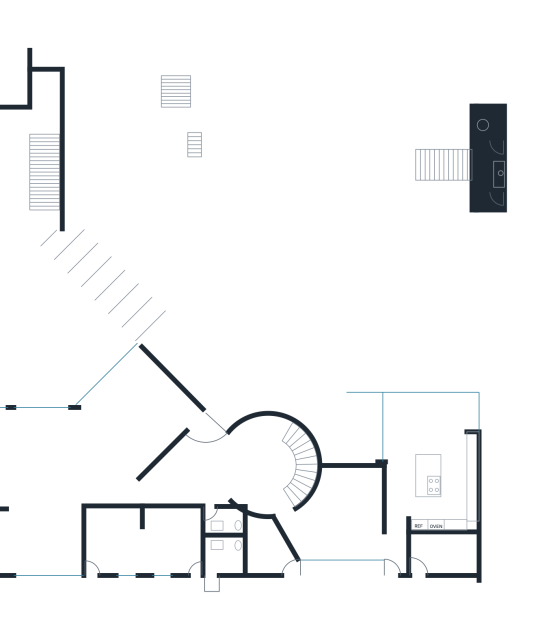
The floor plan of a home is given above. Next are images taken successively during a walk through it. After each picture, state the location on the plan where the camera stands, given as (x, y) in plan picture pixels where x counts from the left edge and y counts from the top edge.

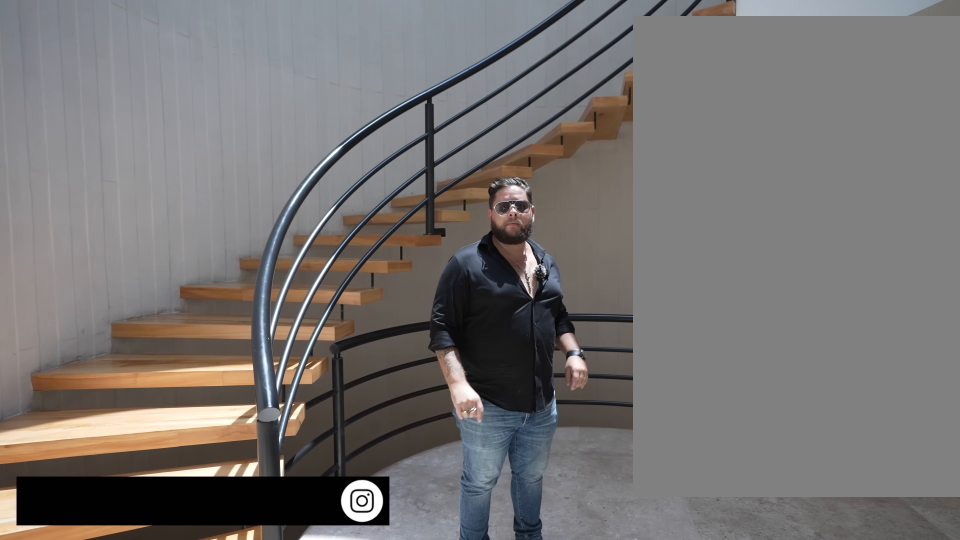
(256, 487)
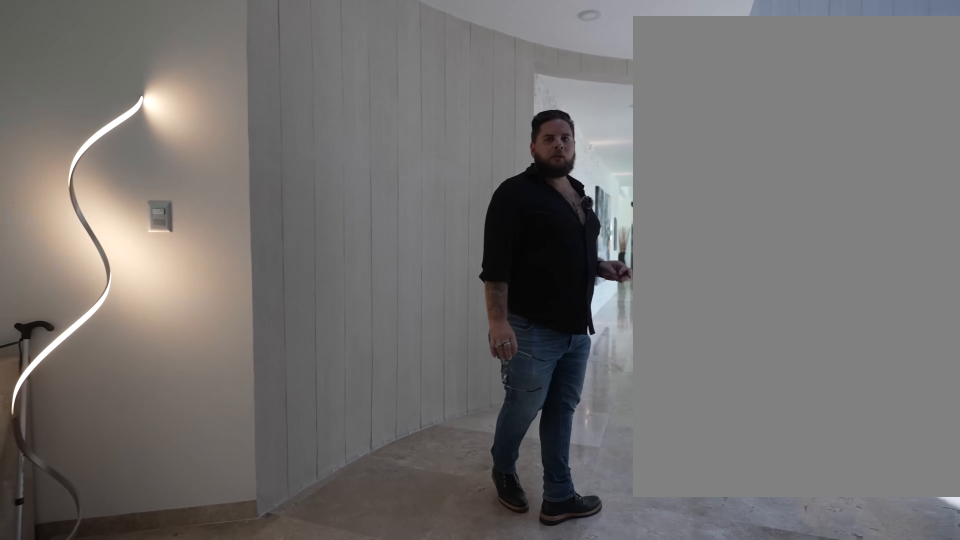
(282, 496)
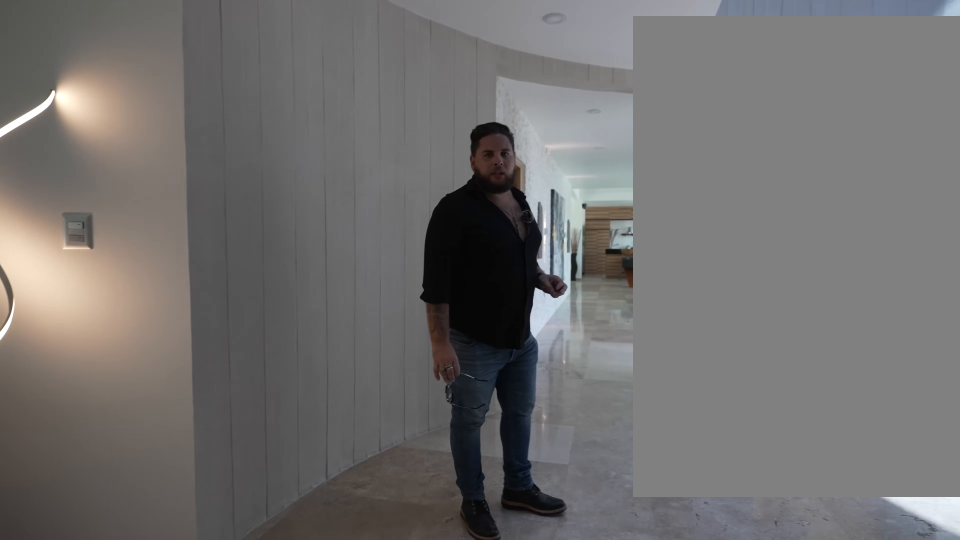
(271, 496)
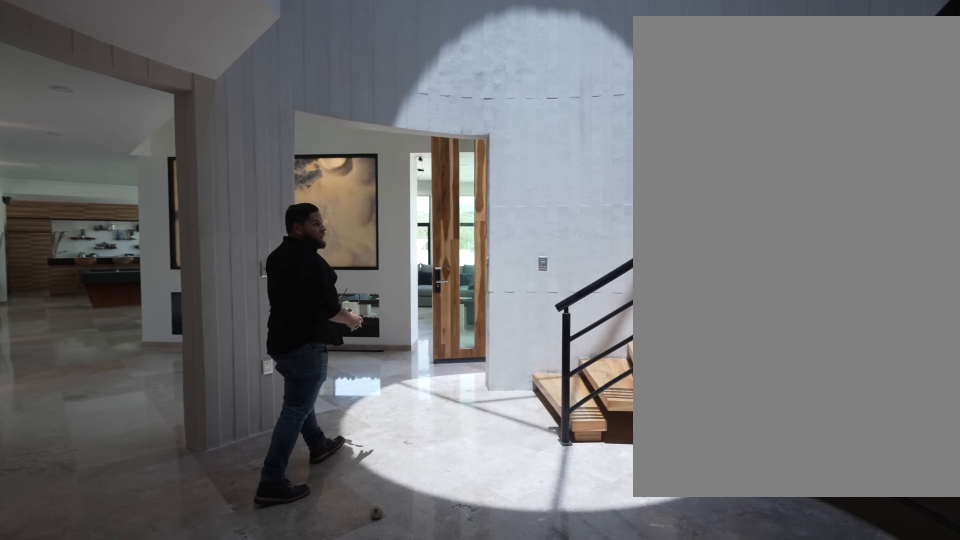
(267, 496)
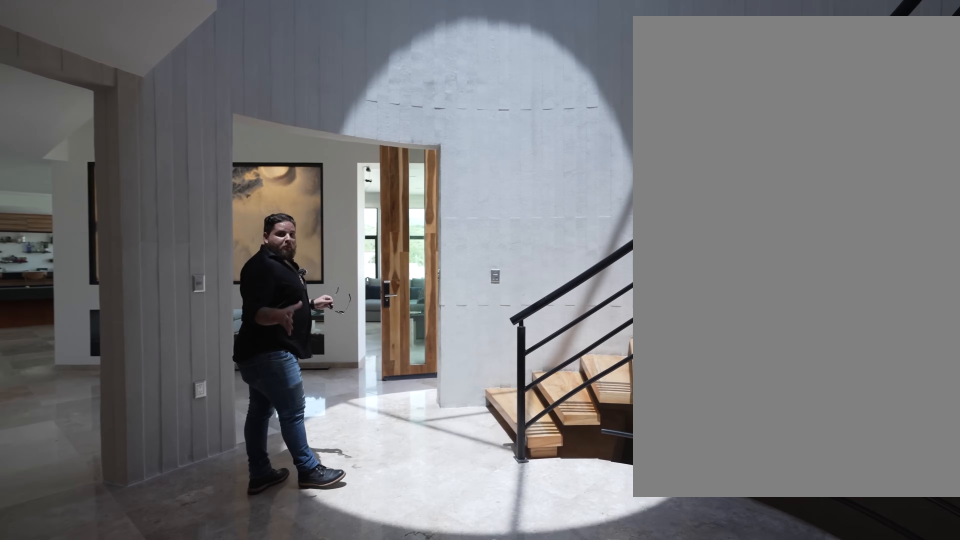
(260, 493)
